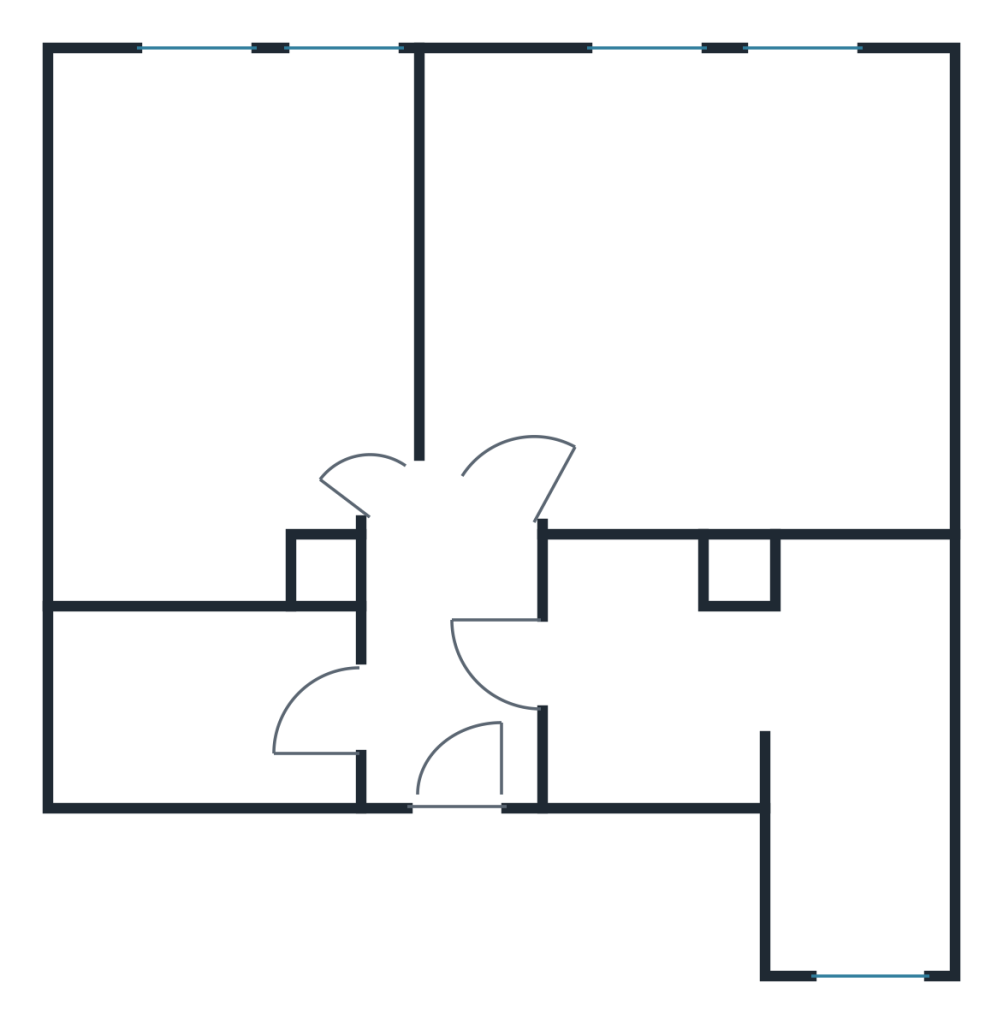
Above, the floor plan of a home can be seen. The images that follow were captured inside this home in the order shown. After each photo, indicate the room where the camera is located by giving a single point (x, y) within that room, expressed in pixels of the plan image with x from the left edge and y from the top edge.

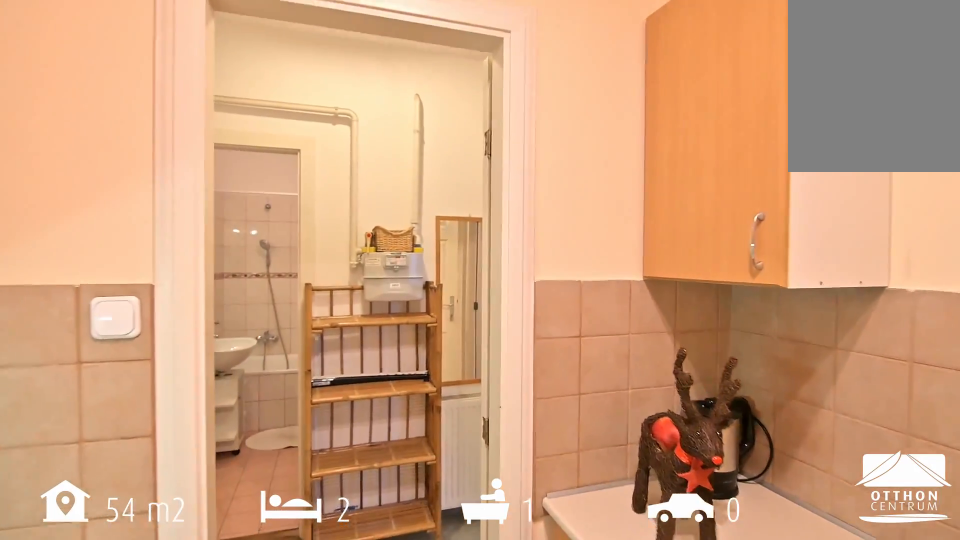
(842, 686)
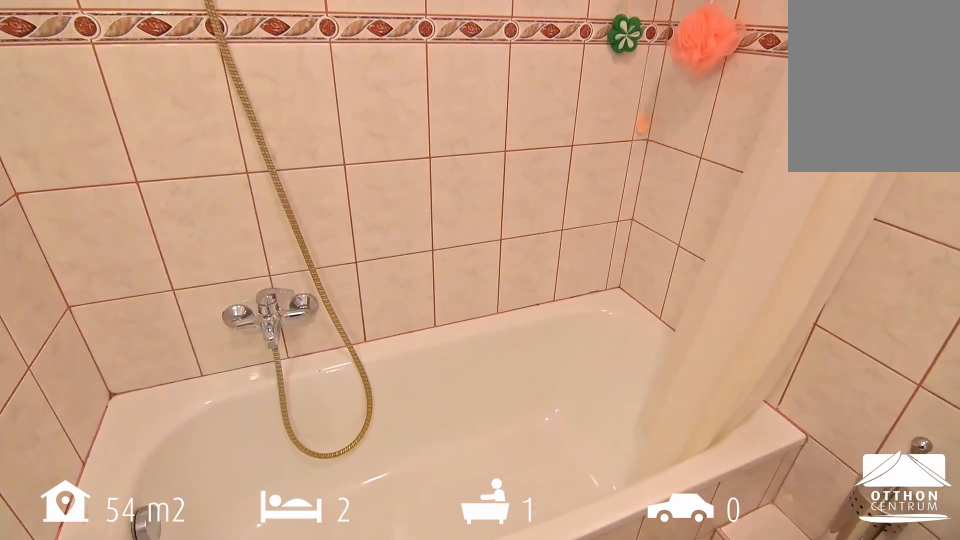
(208, 685)
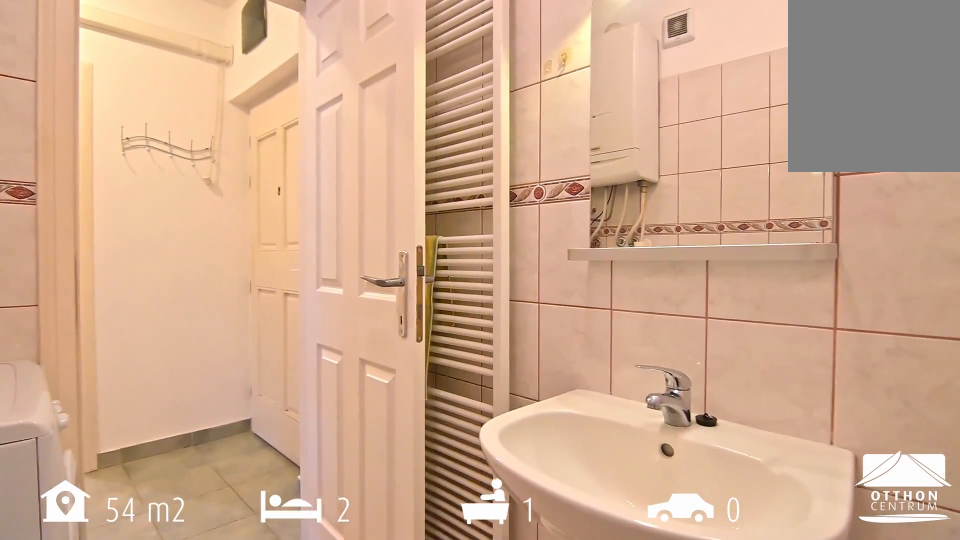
(209, 684)
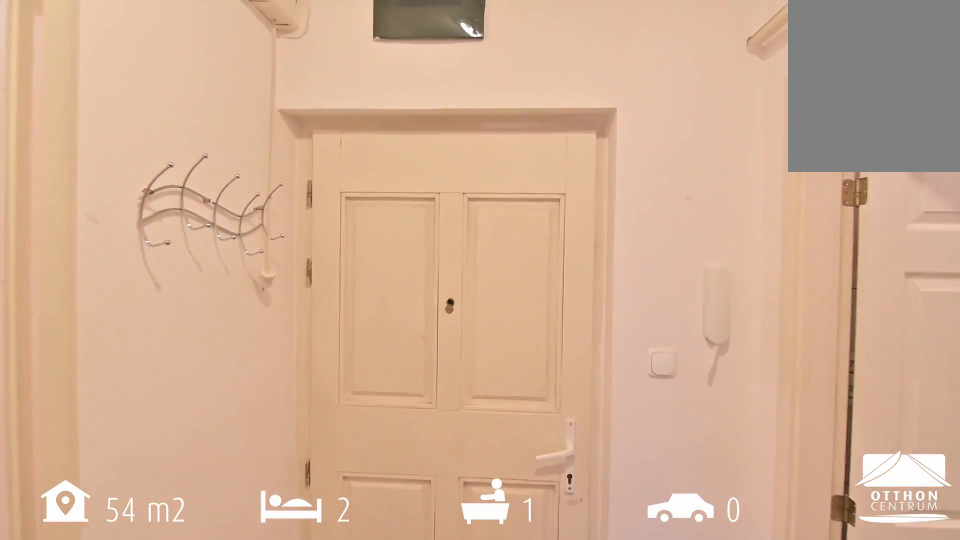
(450, 716)
